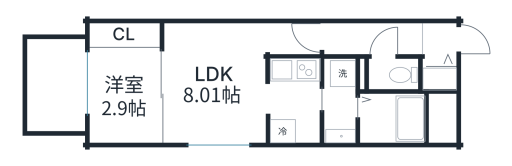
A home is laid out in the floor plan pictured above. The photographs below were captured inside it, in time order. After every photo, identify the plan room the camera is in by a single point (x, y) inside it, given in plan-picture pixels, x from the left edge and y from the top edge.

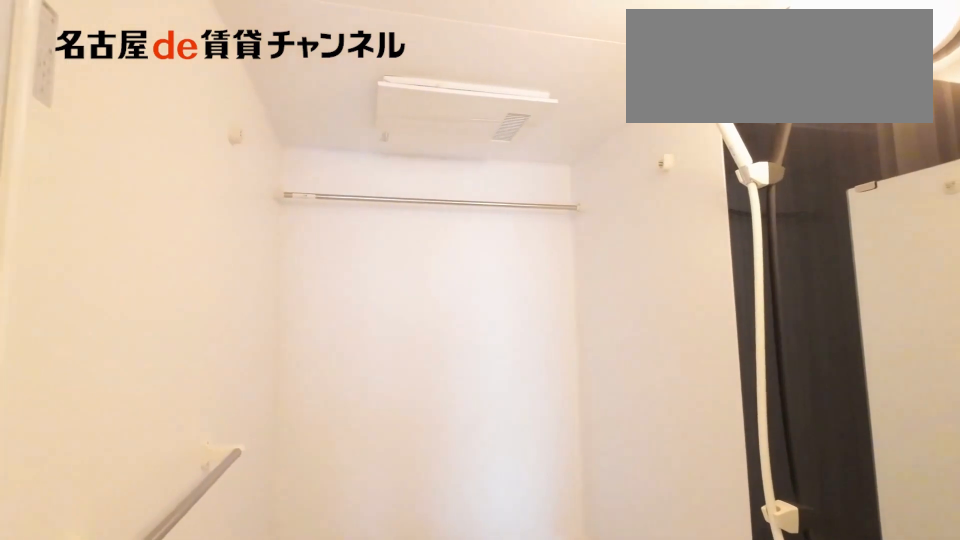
(393, 121)
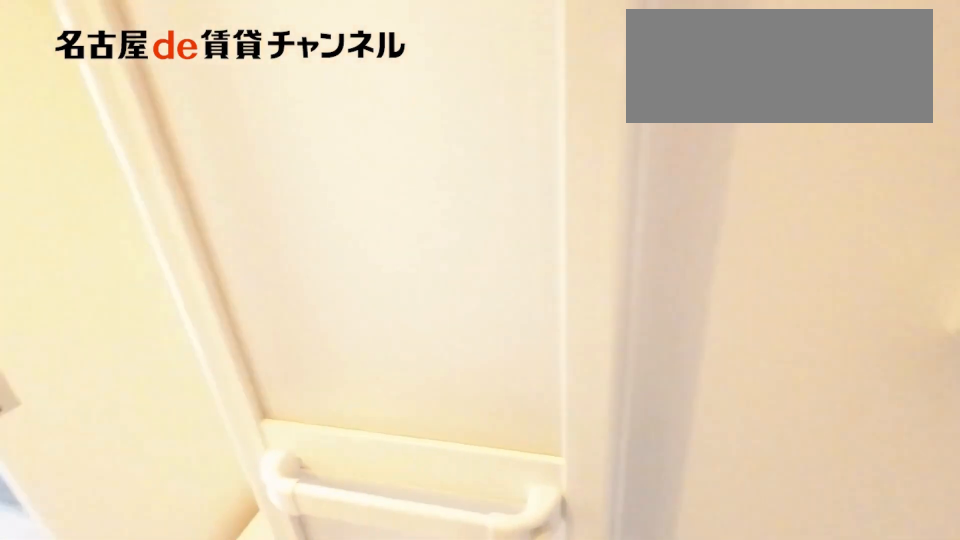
(393, 121)
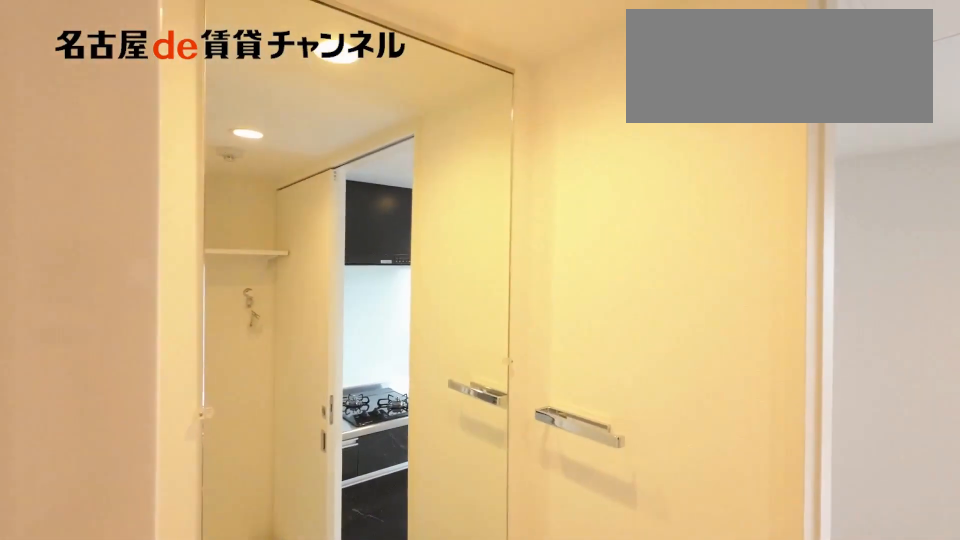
(340, 132)
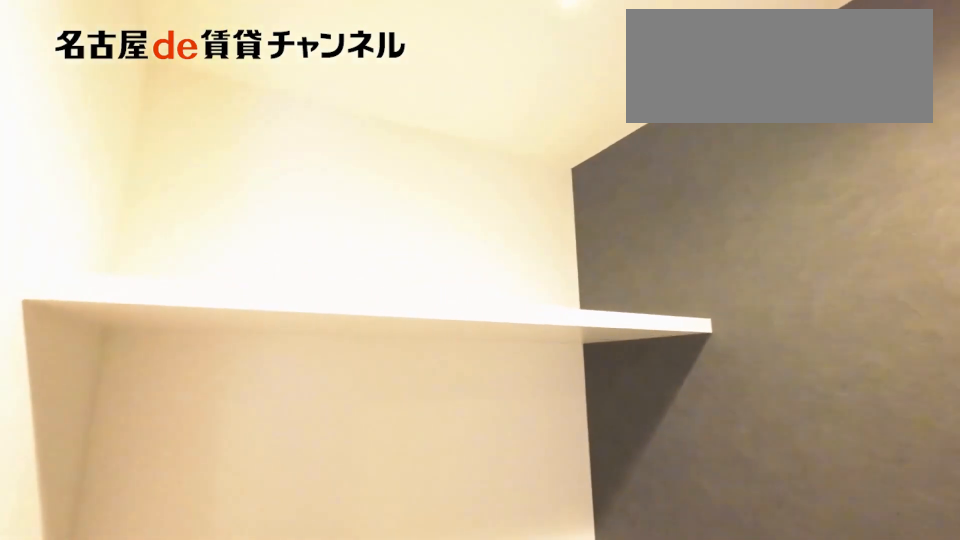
(390, 77)
